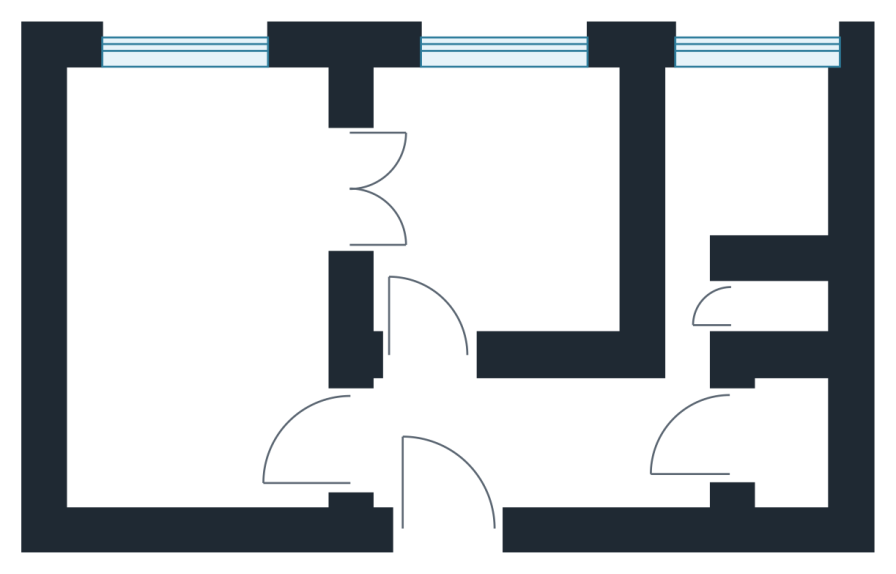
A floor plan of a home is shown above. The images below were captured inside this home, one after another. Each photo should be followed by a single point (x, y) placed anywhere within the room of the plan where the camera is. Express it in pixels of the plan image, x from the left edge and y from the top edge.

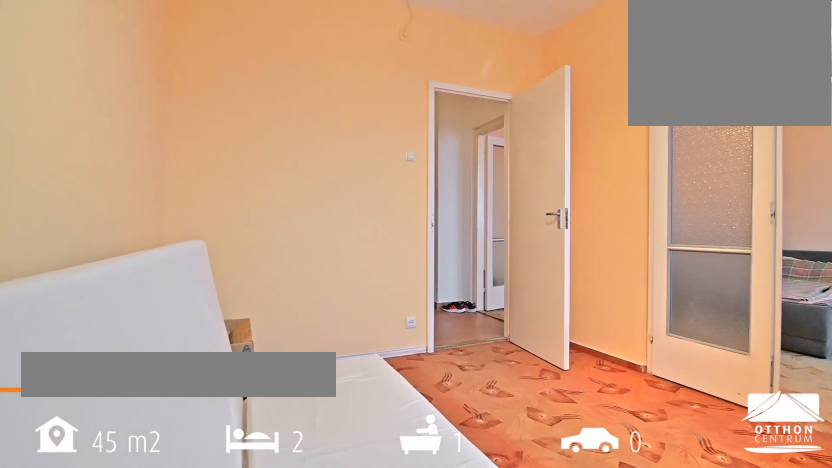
(508, 192)
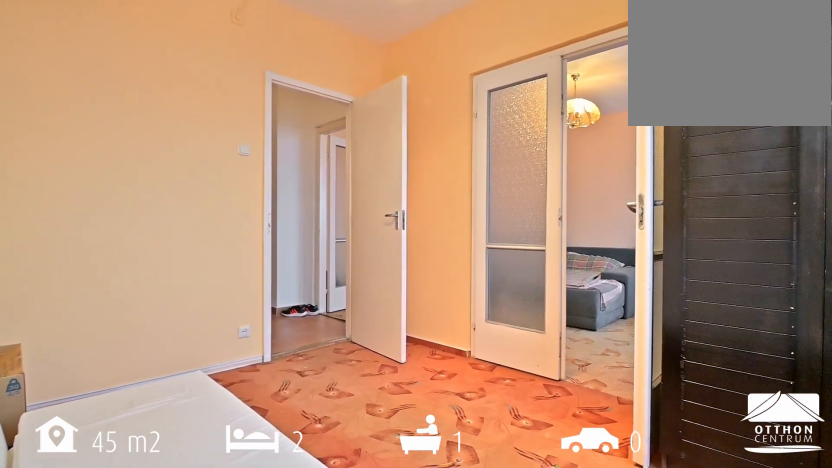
(508, 192)
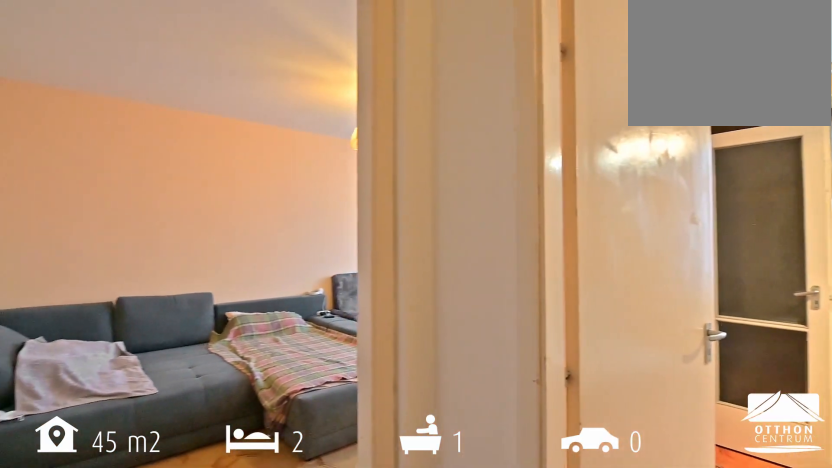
(529, 447)
